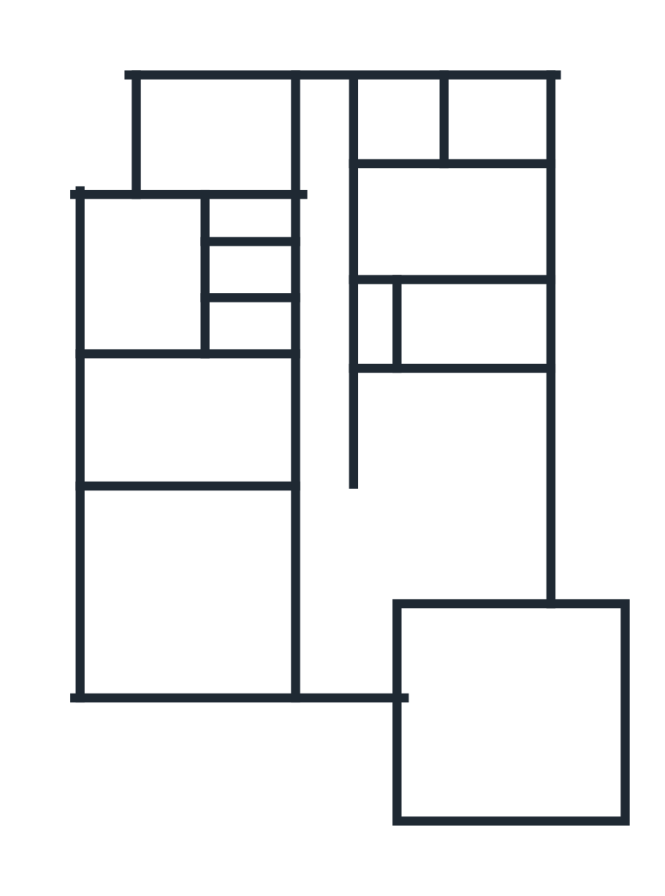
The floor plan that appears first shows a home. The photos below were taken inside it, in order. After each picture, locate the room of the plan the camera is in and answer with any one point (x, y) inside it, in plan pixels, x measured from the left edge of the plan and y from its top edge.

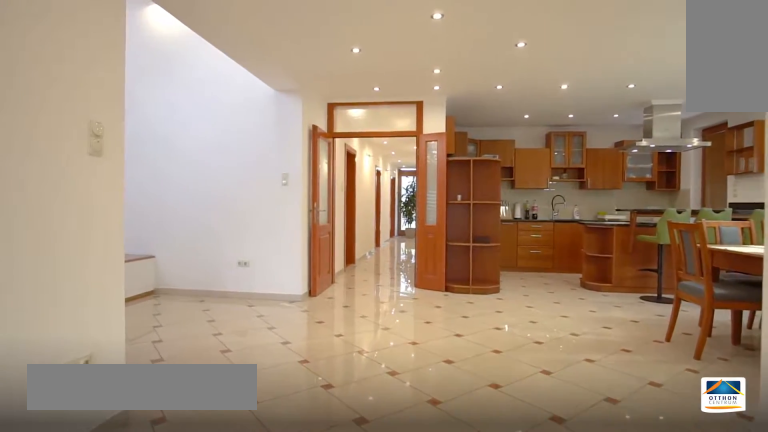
(348, 632)
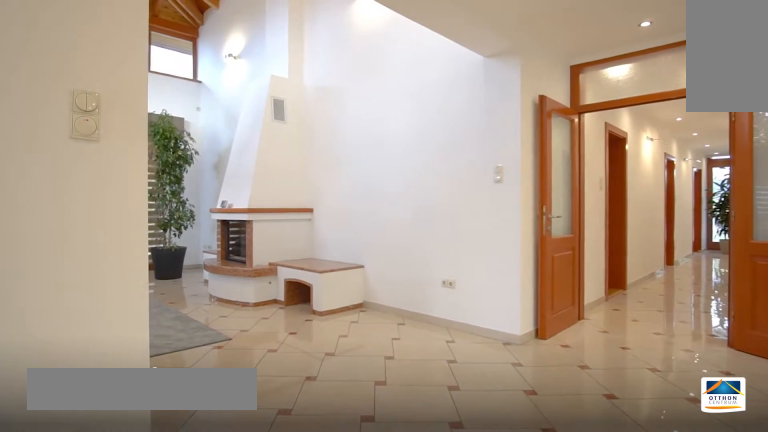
(351, 638)
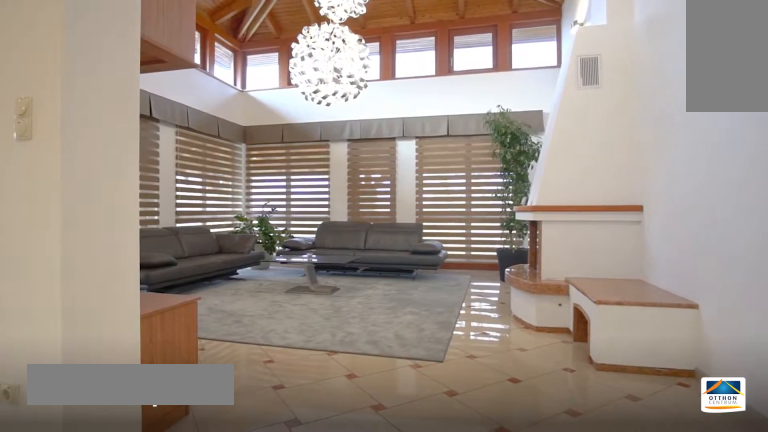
(194, 599)
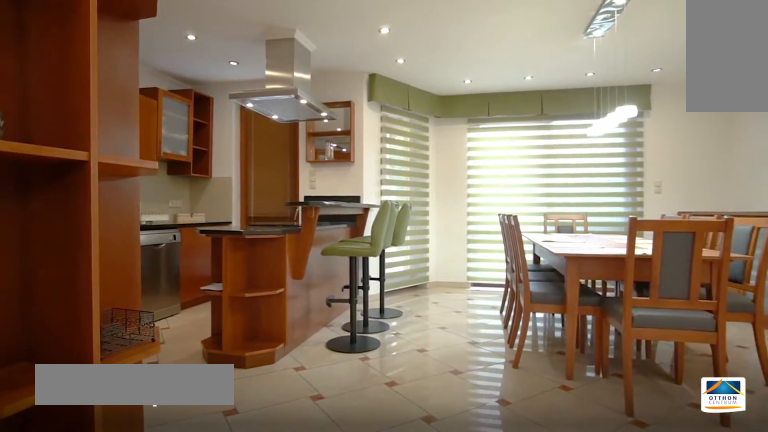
(465, 497)
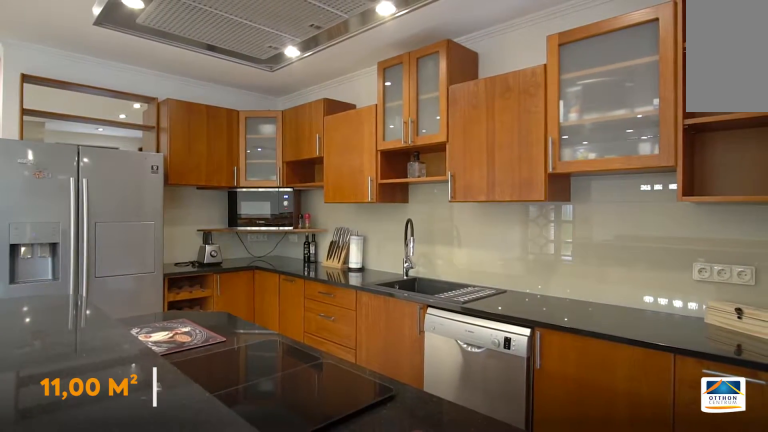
(458, 422)
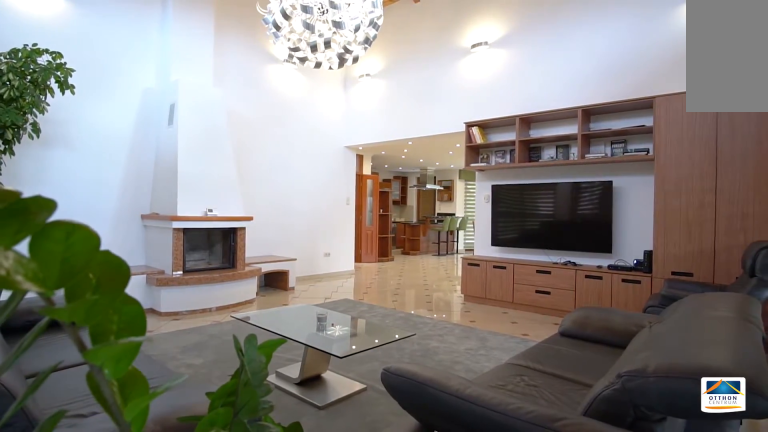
(194, 593)
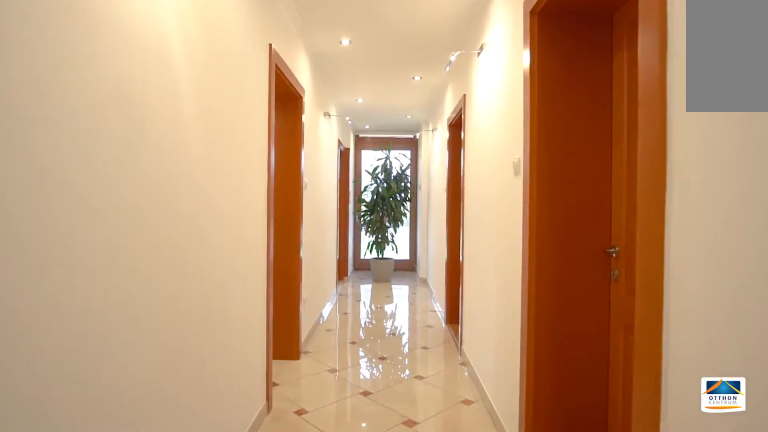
(334, 376)
